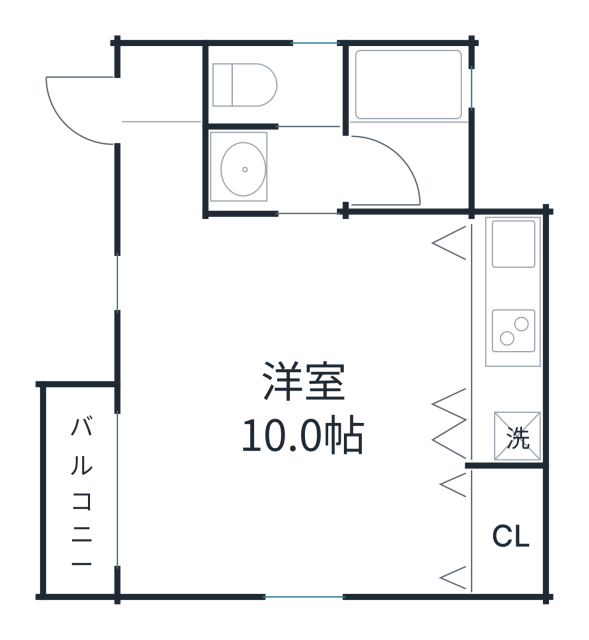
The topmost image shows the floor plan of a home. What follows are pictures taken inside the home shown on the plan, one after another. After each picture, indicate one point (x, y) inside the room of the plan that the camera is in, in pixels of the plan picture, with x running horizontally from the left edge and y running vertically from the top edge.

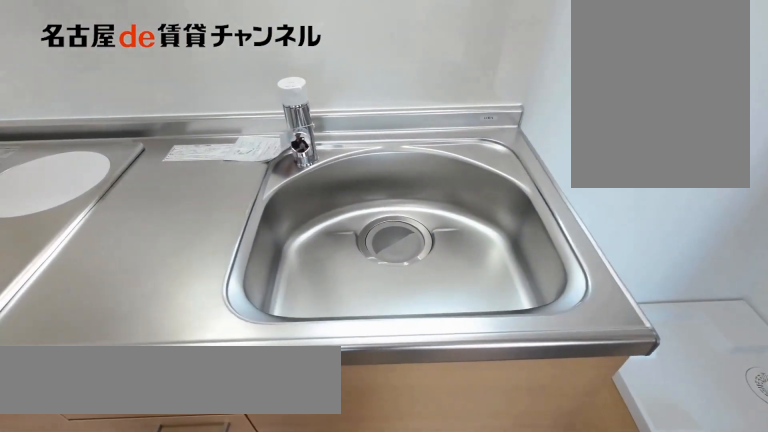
(505, 339)
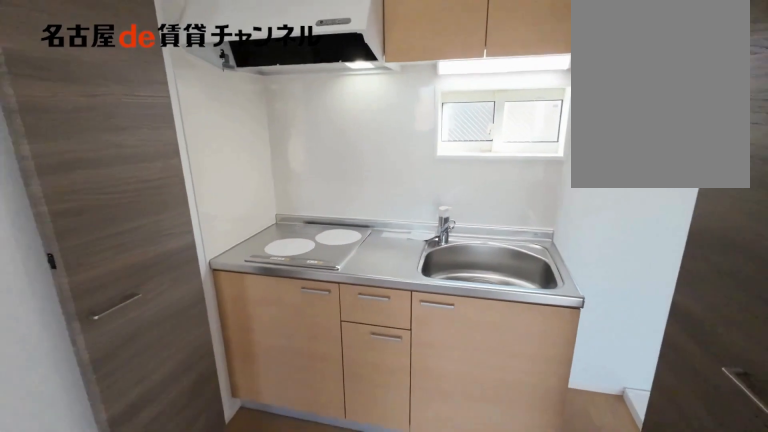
(505, 339)
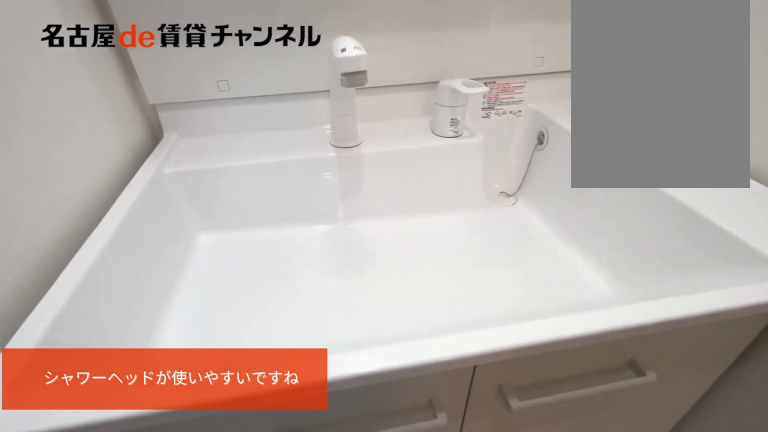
(274, 172)
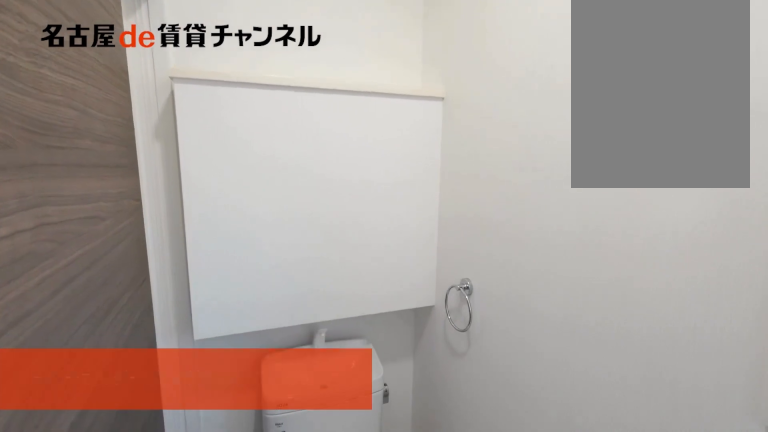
(274, 85)
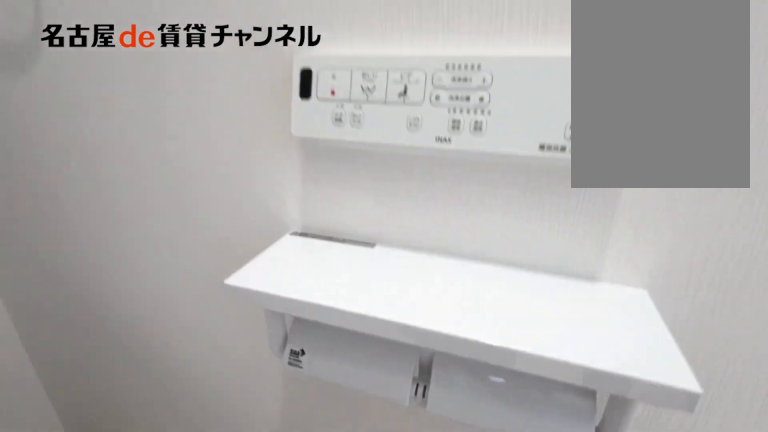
(274, 85)
